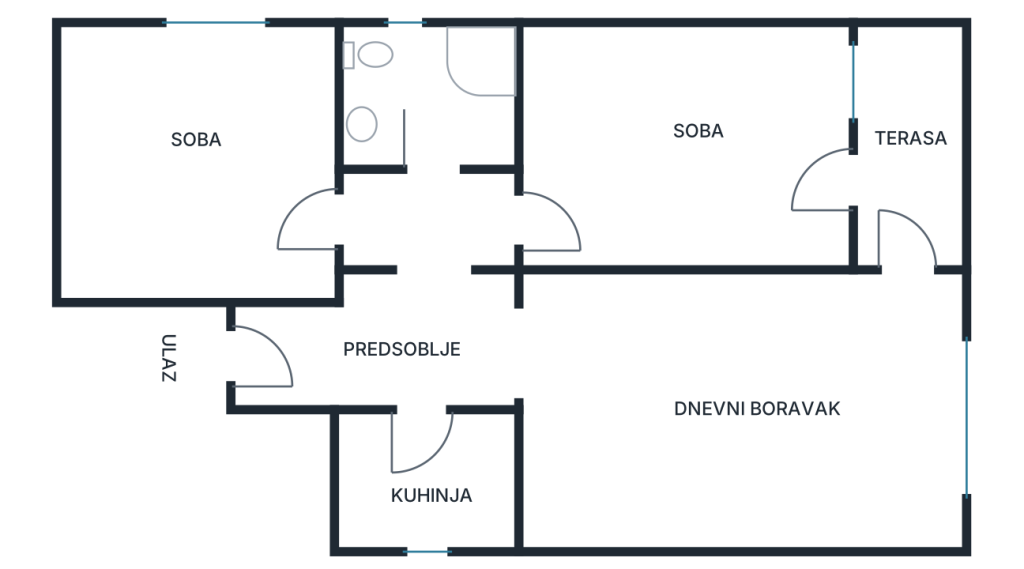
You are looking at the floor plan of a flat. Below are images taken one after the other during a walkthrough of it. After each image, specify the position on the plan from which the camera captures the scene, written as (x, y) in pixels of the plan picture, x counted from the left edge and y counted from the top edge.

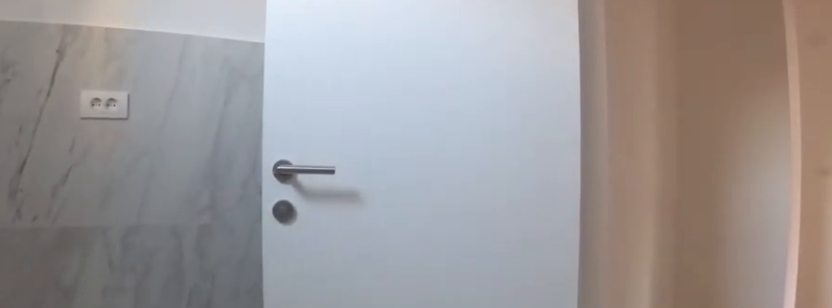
(453, 476)
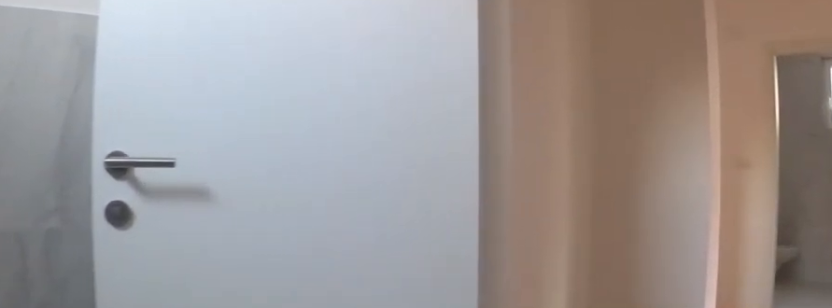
(453, 475)
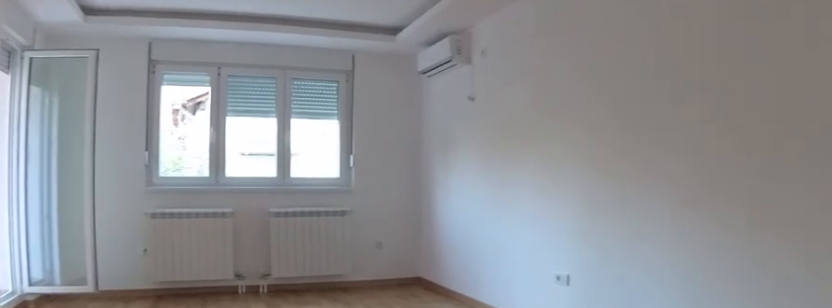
(531, 357)
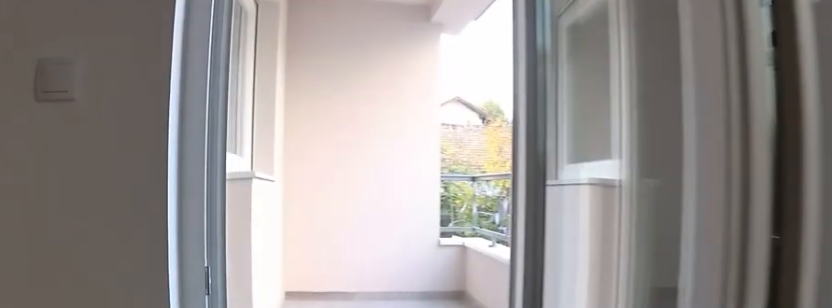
(878, 337)
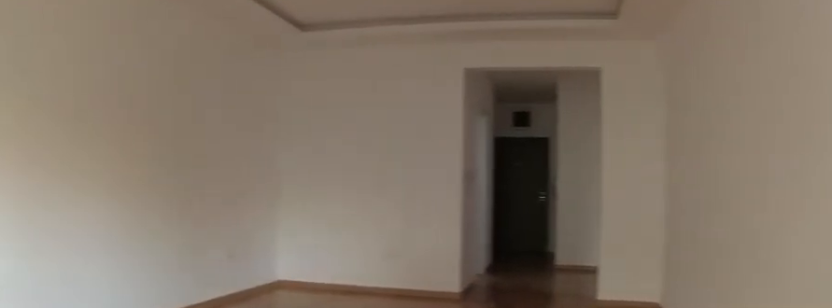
(888, 374)
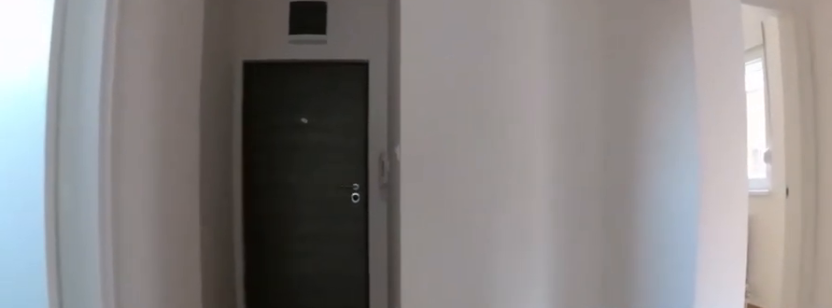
(519, 339)
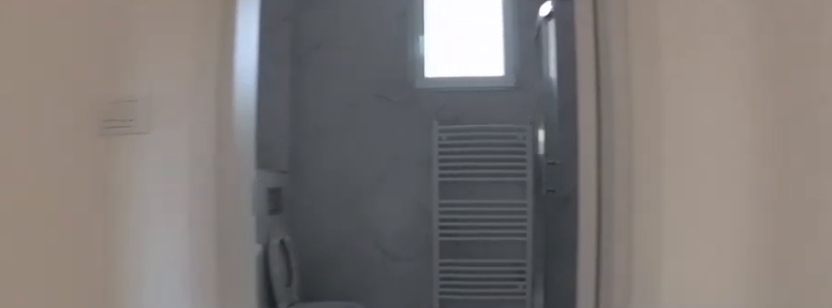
(442, 272)
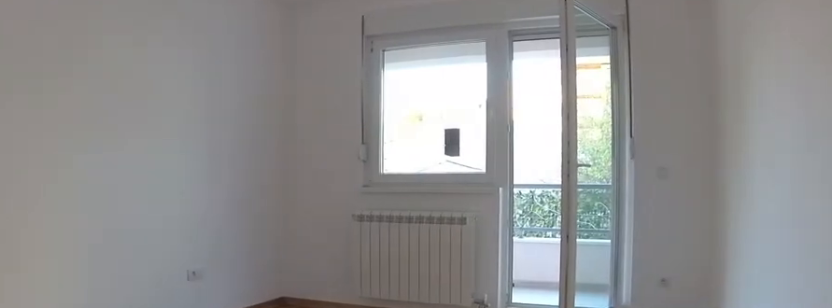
(509, 229)
